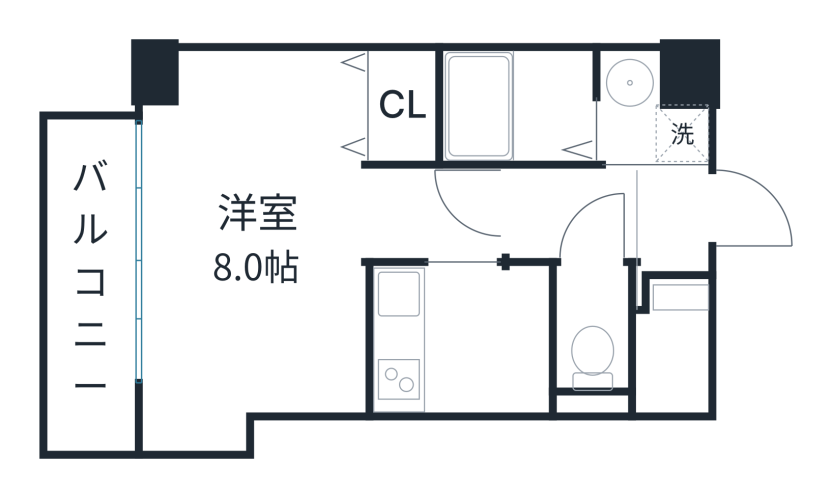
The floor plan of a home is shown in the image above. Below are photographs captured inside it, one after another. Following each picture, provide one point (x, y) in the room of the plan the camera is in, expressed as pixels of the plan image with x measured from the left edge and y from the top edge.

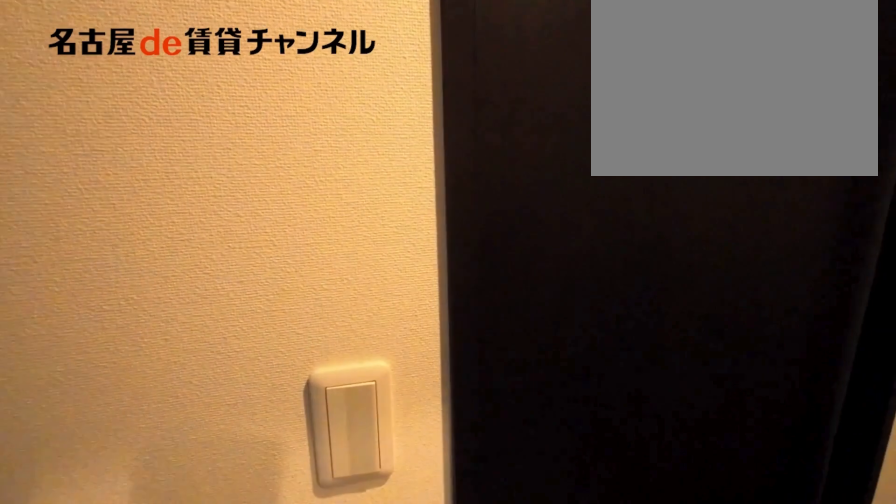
(573, 214)
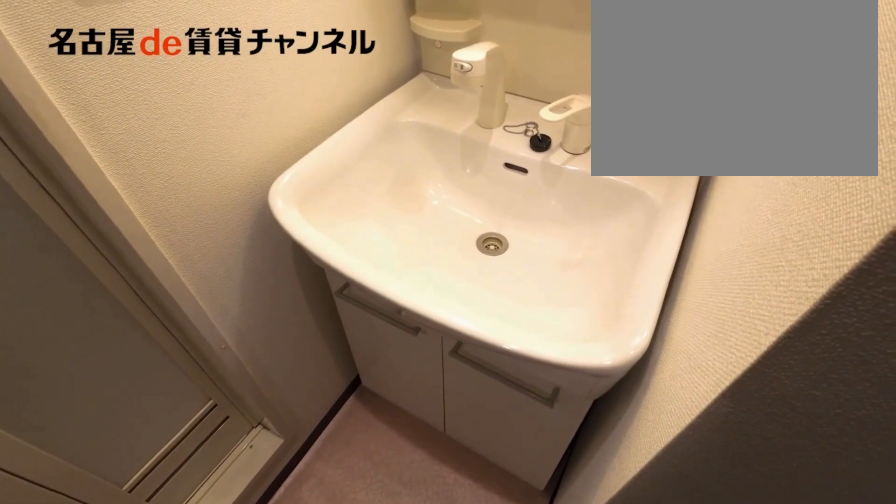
(647, 113)
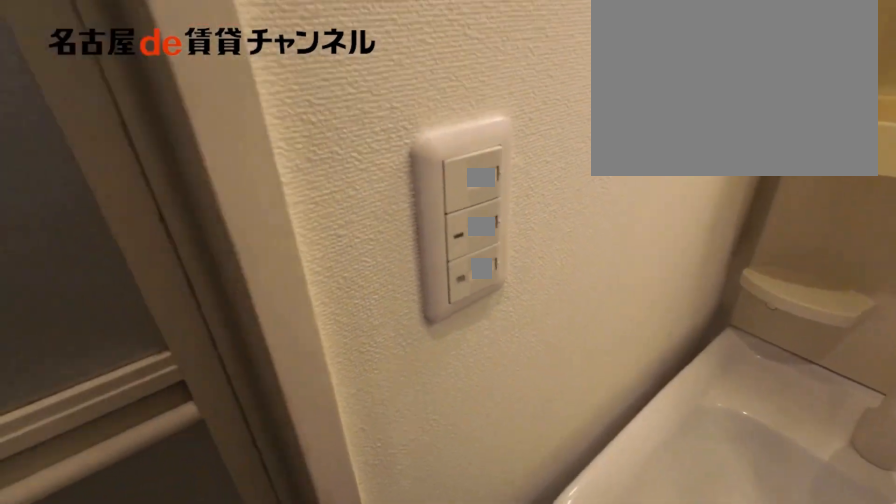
(647, 113)
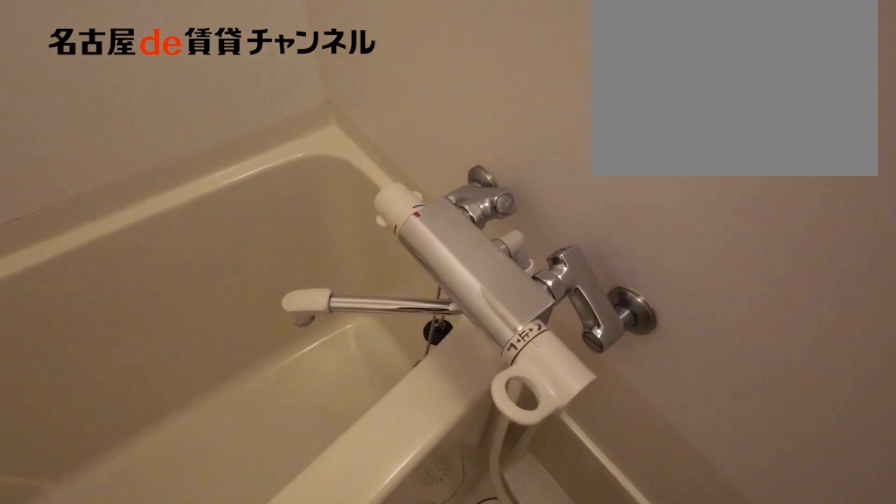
(518, 106)
